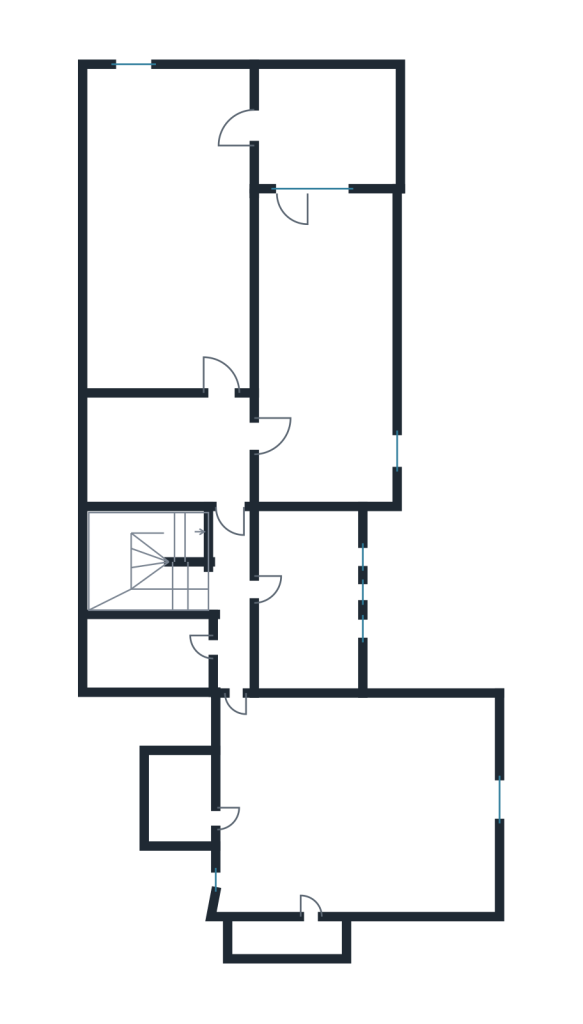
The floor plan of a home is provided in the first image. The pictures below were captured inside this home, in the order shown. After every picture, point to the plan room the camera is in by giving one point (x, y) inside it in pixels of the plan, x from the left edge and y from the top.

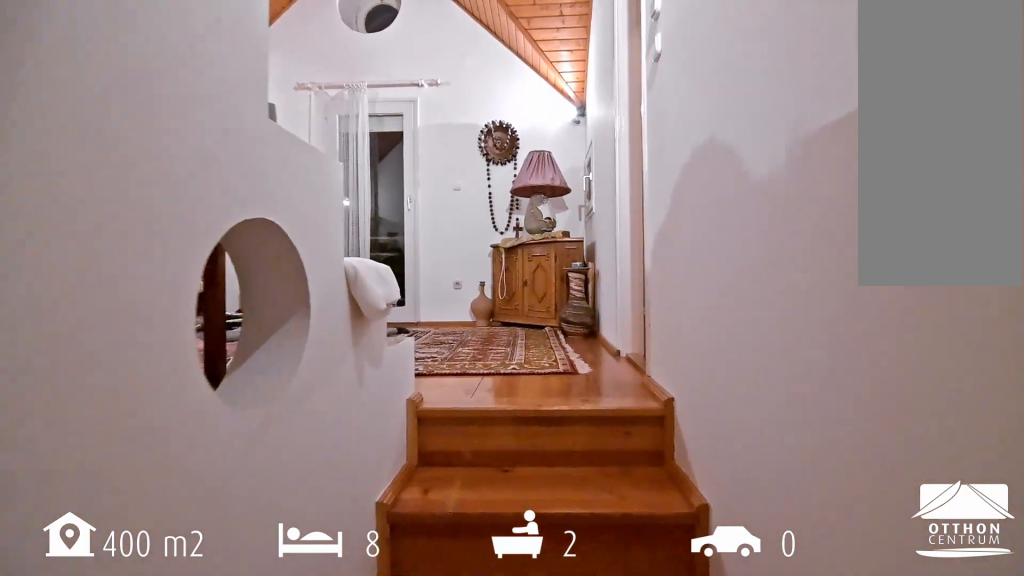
(364, 812)
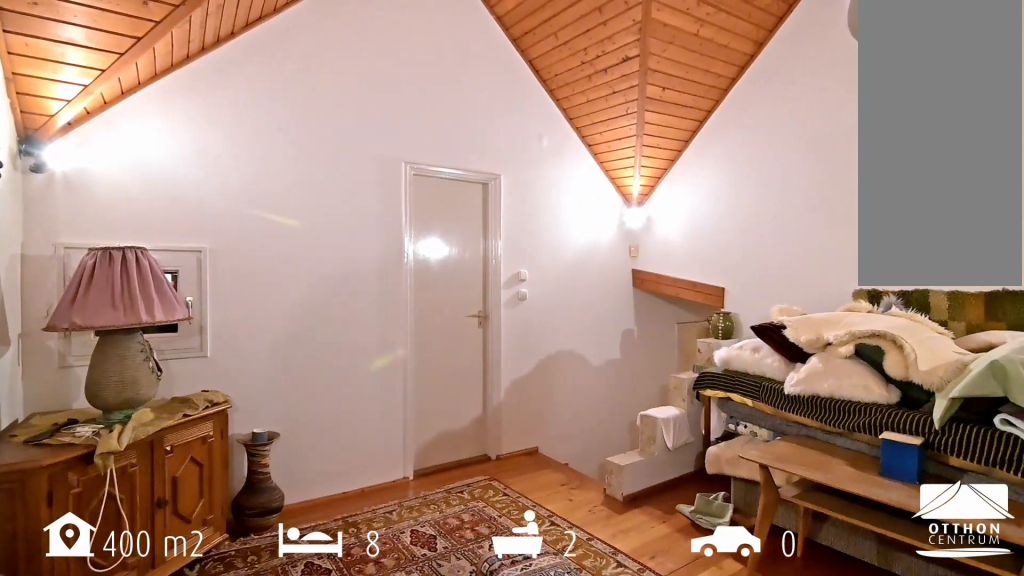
(364, 812)
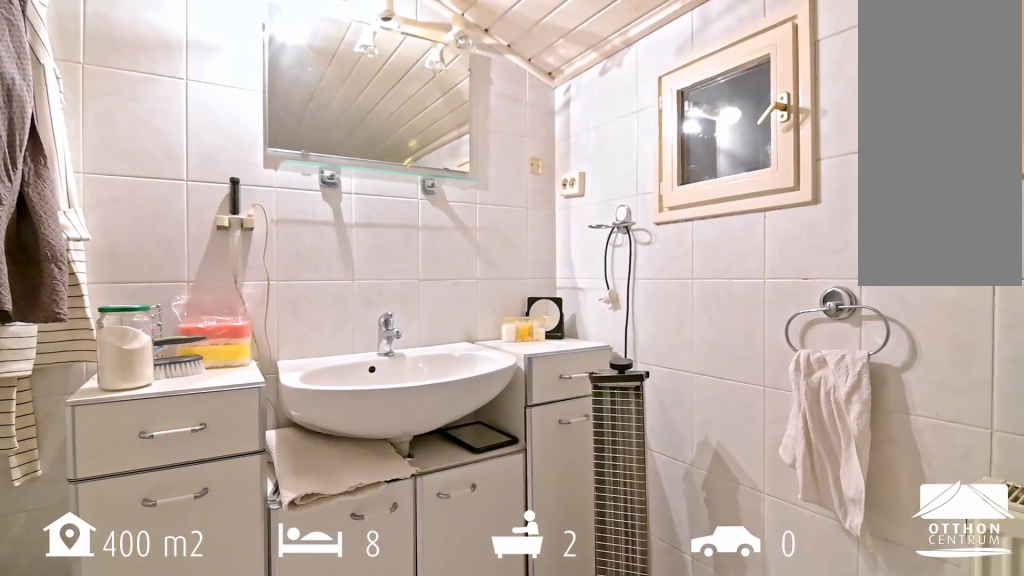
(307, 599)
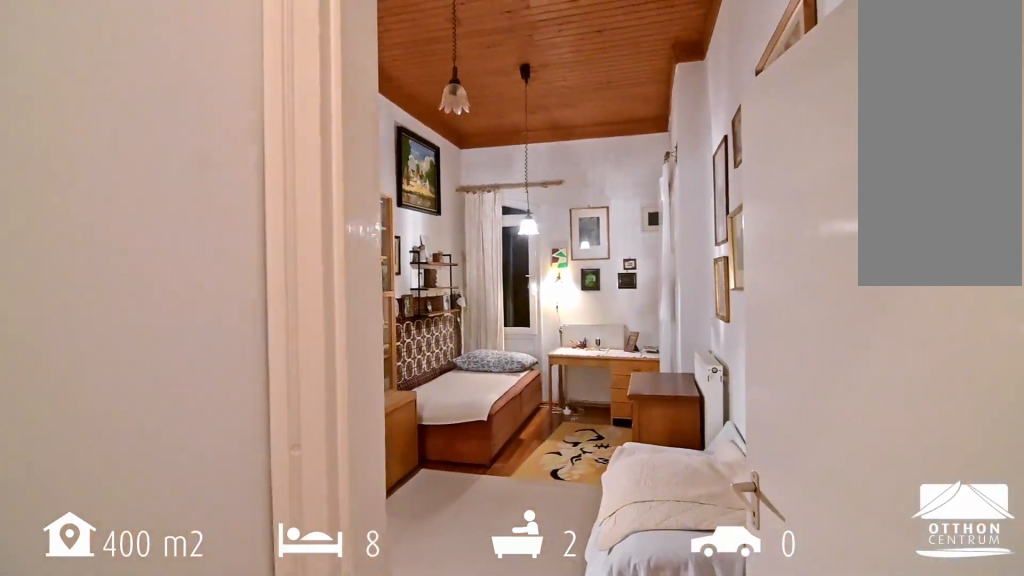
(173, 248)
